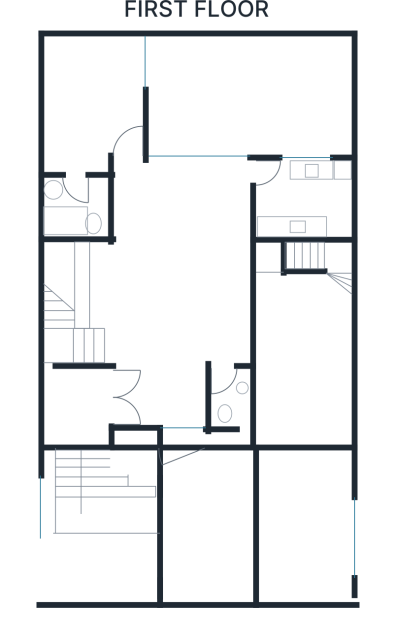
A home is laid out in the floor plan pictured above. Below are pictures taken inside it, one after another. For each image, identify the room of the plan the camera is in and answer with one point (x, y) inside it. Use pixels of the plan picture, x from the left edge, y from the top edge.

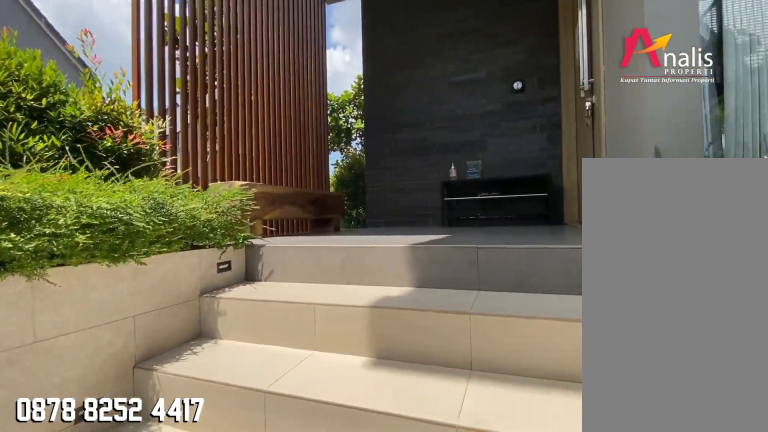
(97, 492)
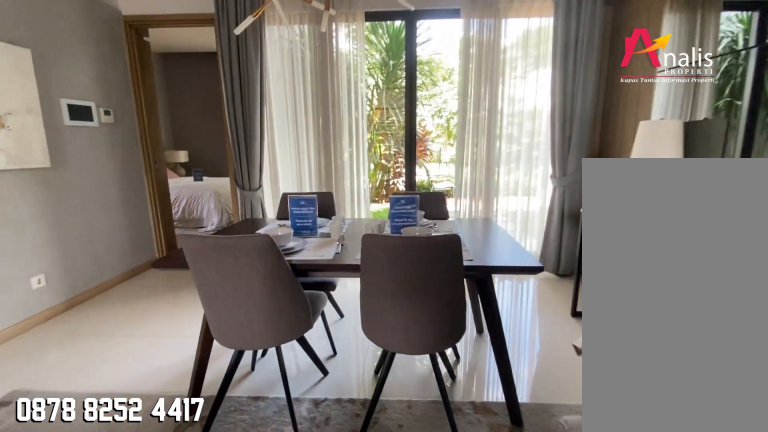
(164, 291)
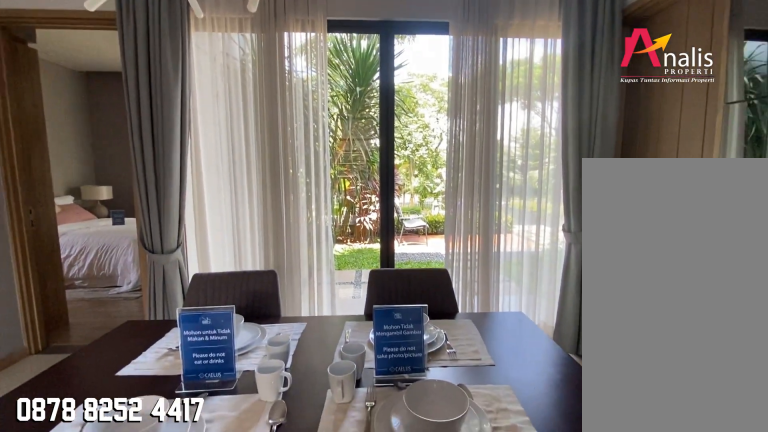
(164, 291)
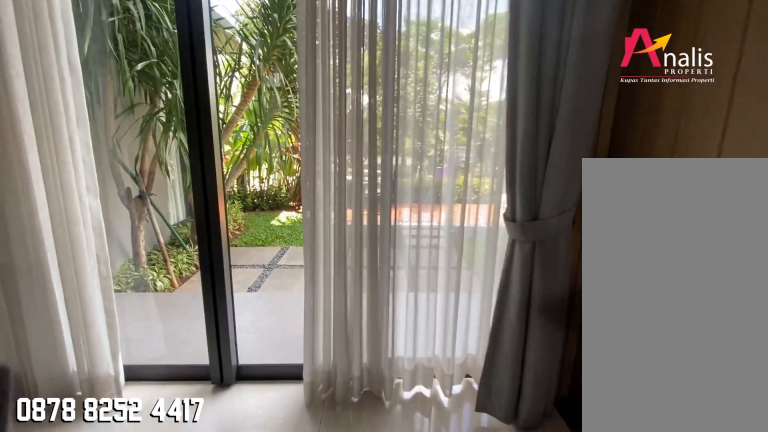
(164, 291)
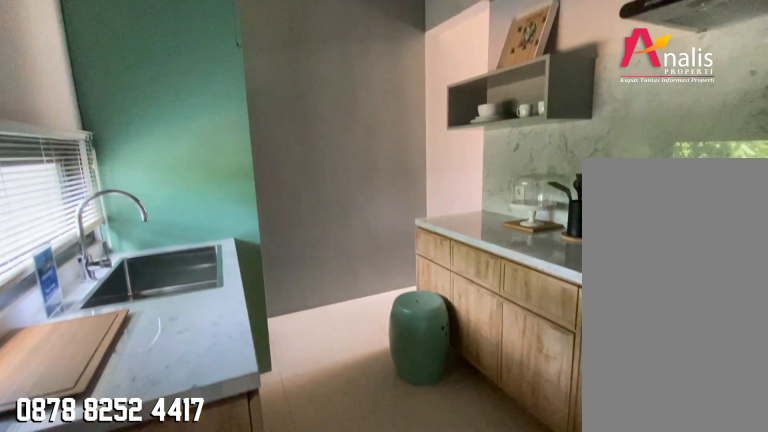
(303, 200)
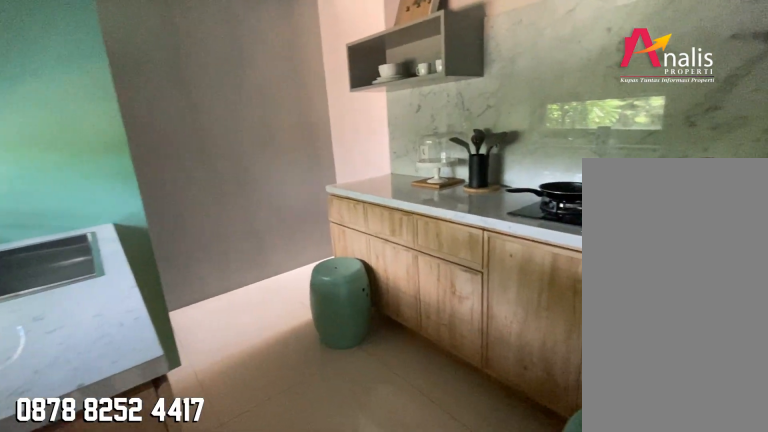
(303, 200)
